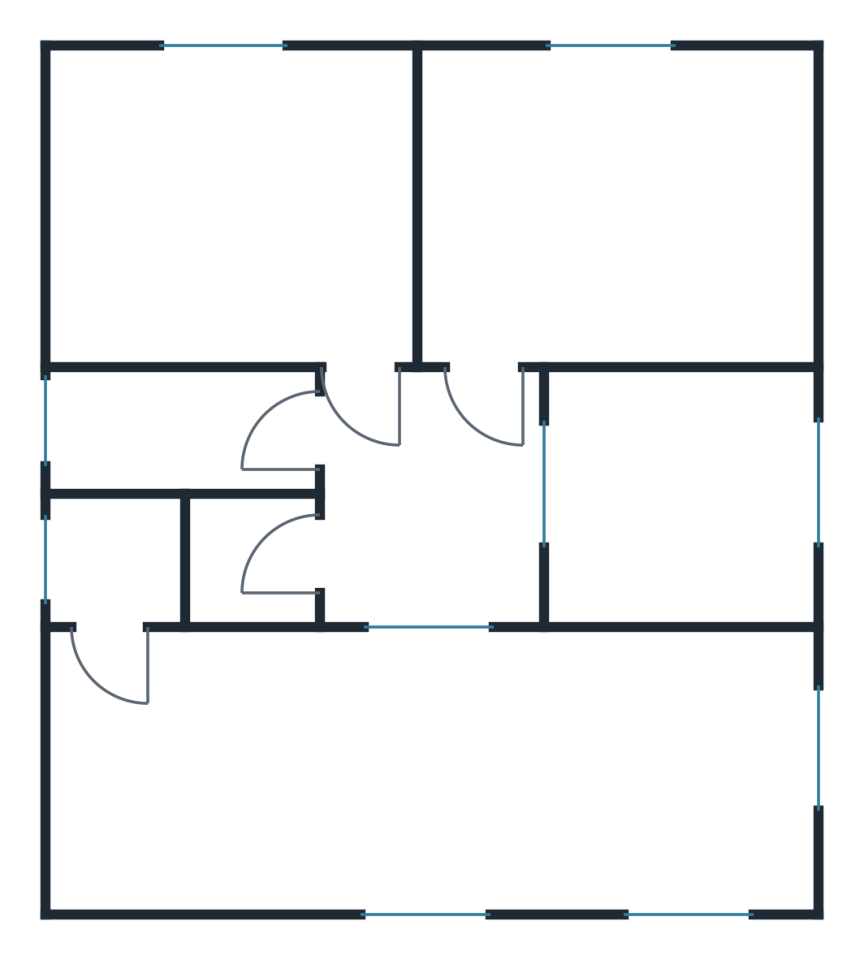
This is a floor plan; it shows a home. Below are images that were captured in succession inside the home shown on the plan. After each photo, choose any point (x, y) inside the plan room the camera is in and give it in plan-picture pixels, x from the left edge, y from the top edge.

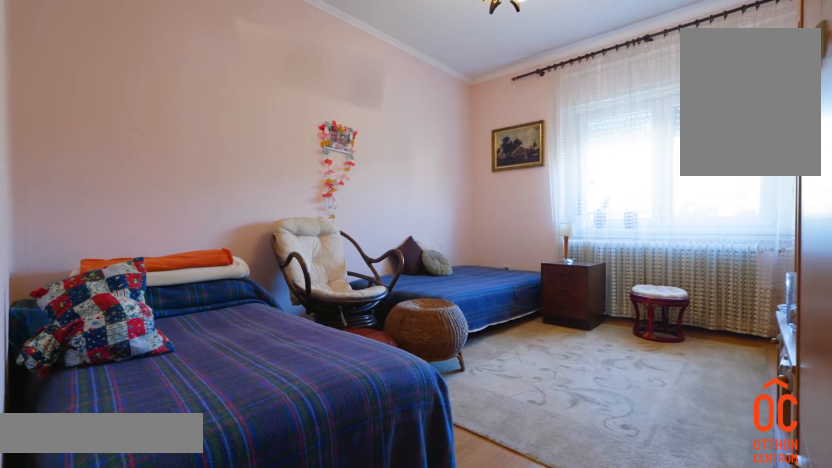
(259, 189)
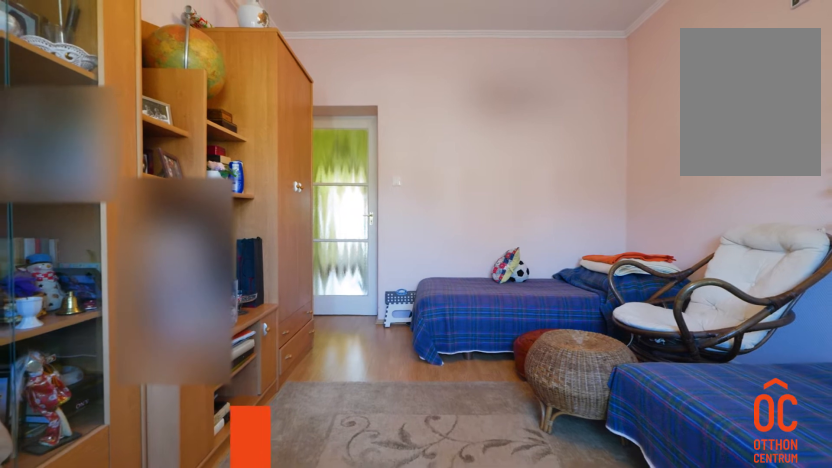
(259, 190)
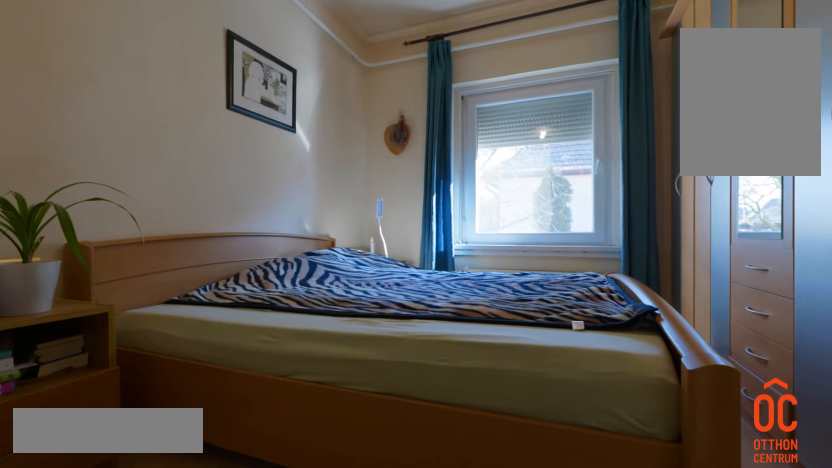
(705, 489)
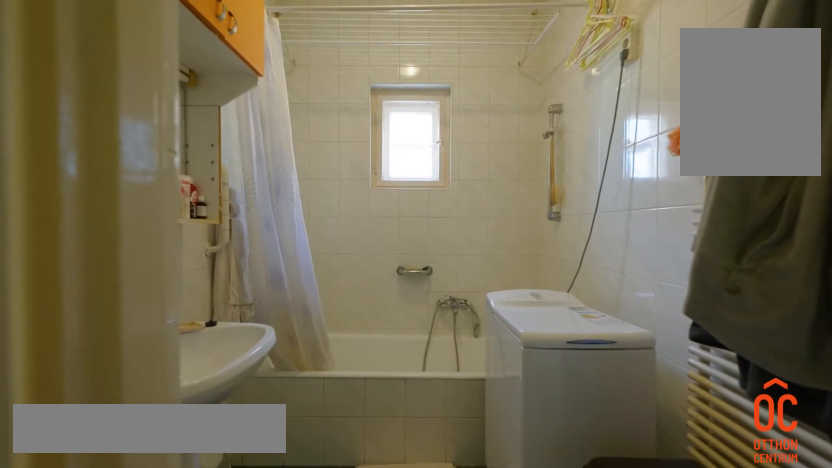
(246, 430)
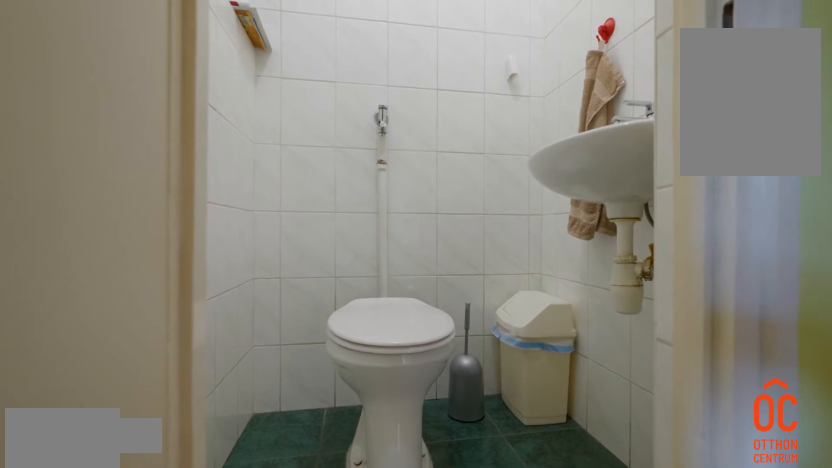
(246, 560)
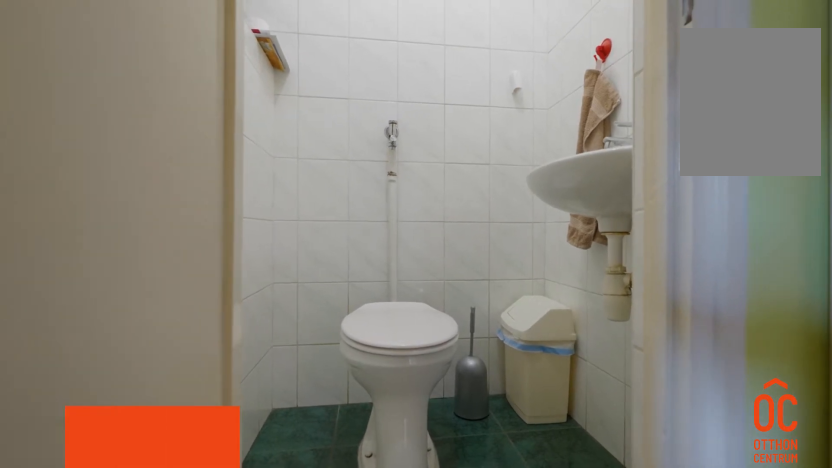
(246, 560)
